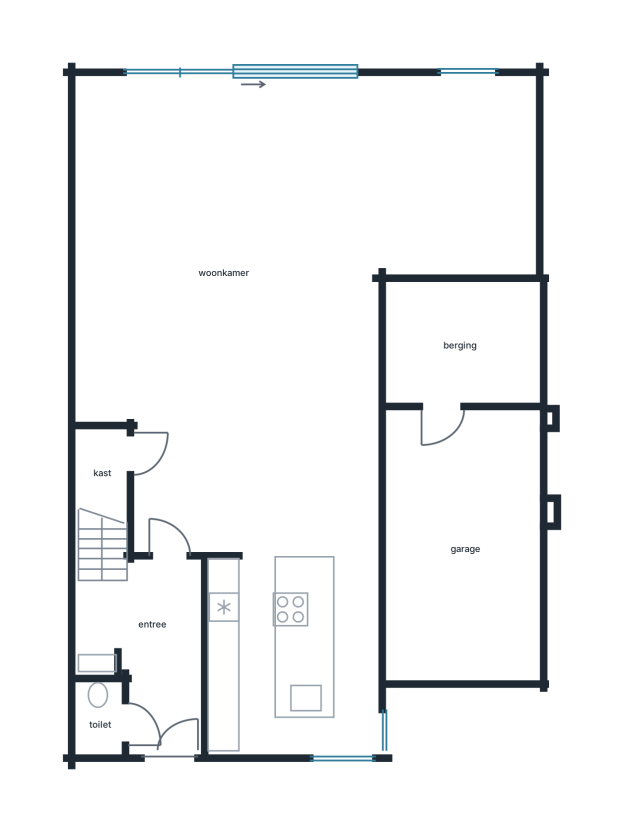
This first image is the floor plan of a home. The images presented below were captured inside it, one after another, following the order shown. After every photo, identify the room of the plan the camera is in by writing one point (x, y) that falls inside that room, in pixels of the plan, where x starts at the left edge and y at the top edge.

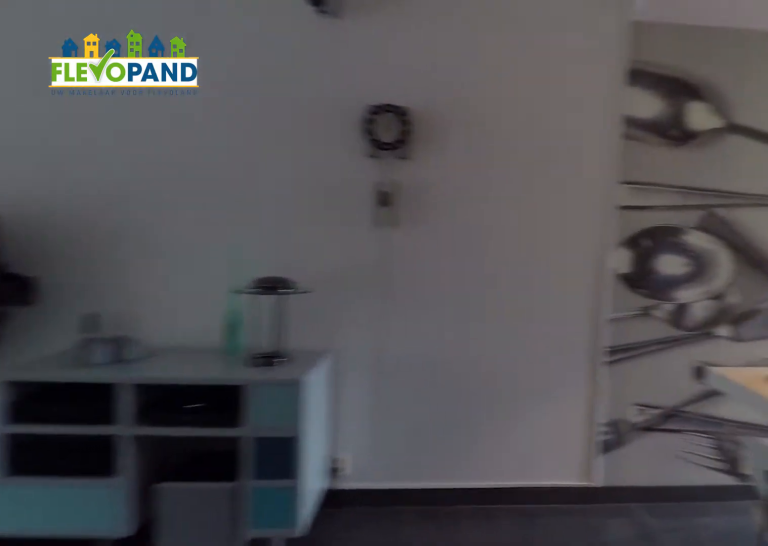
(275, 252)
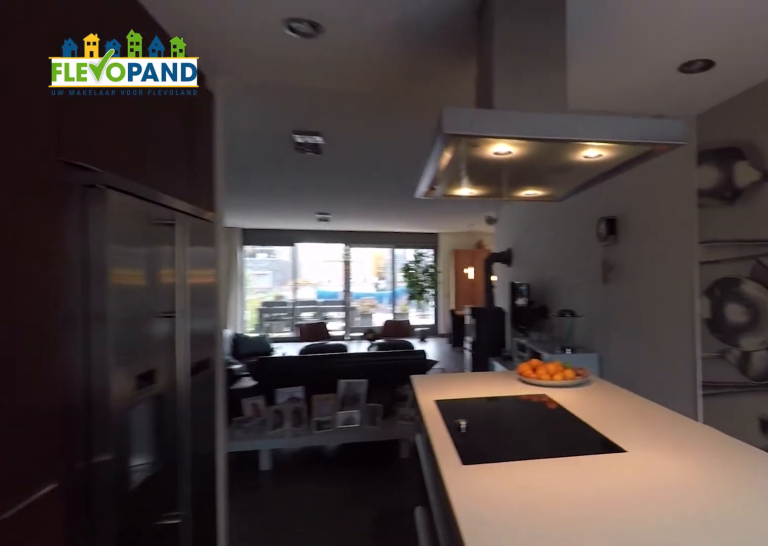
(292, 653)
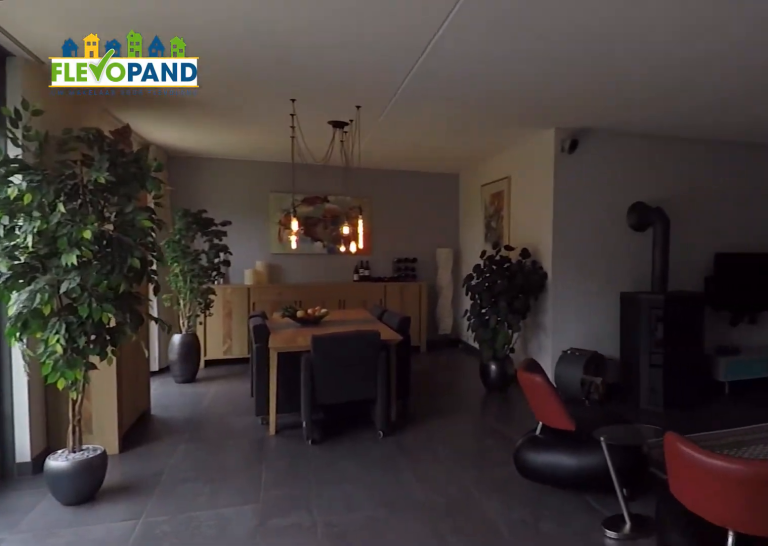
(275, 252)
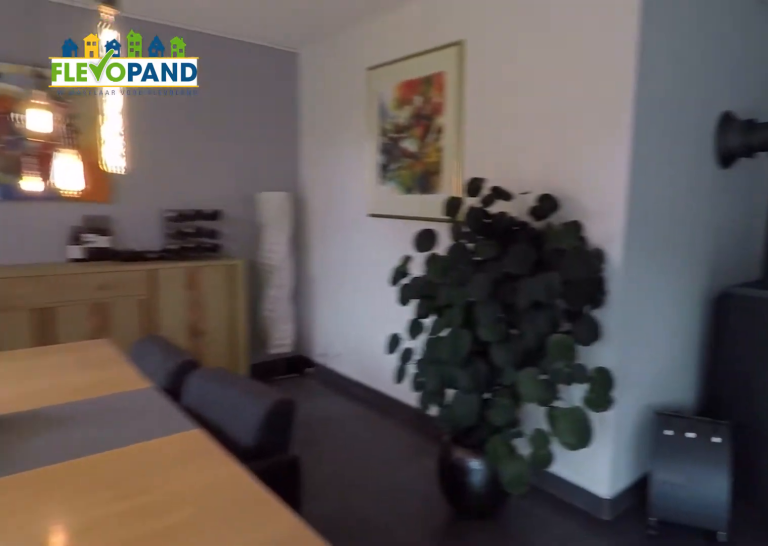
(275, 252)
